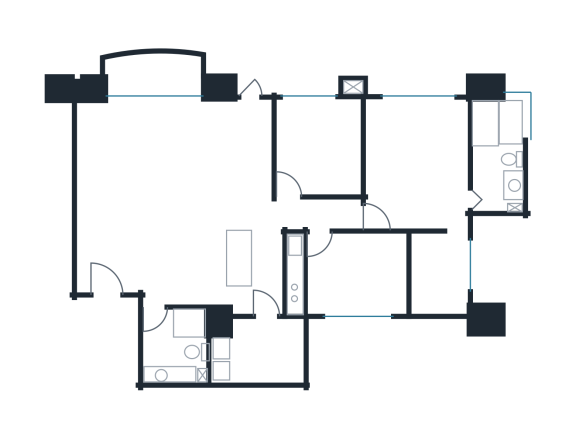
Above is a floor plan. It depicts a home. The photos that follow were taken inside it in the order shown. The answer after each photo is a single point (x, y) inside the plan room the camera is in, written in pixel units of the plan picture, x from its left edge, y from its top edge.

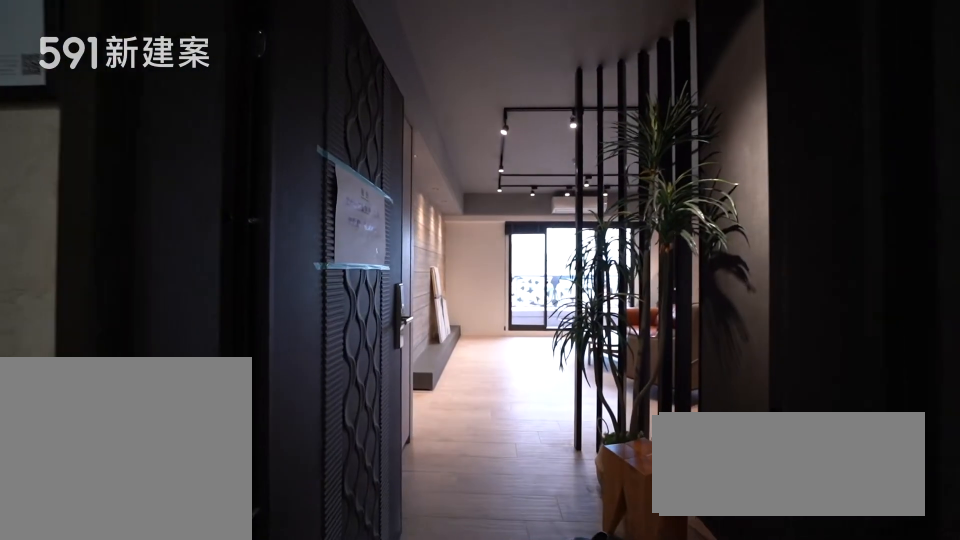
(111, 266)
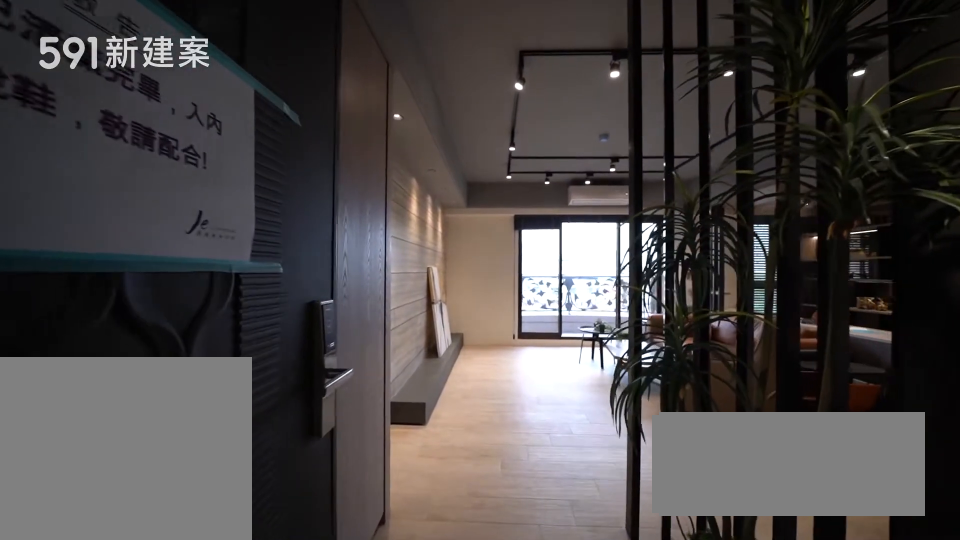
(111, 266)
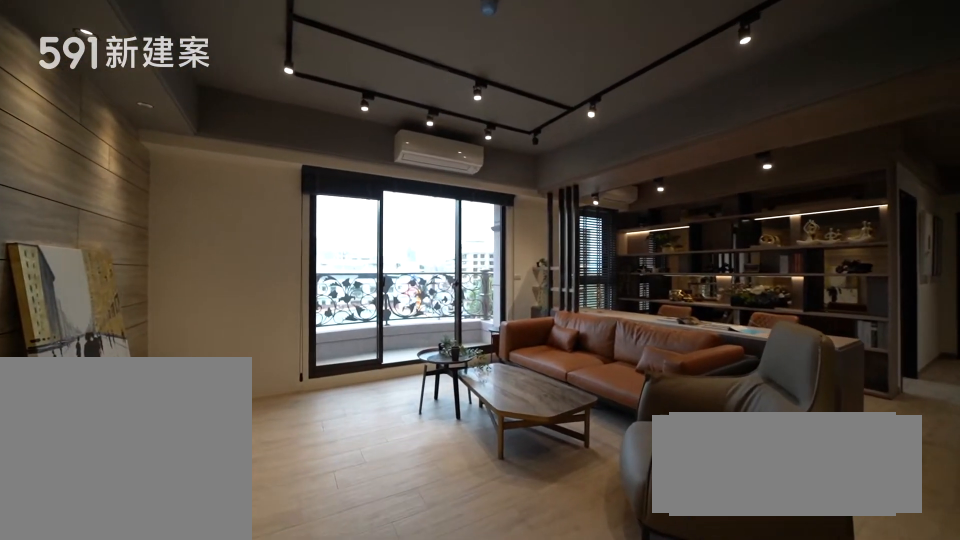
(141, 154)
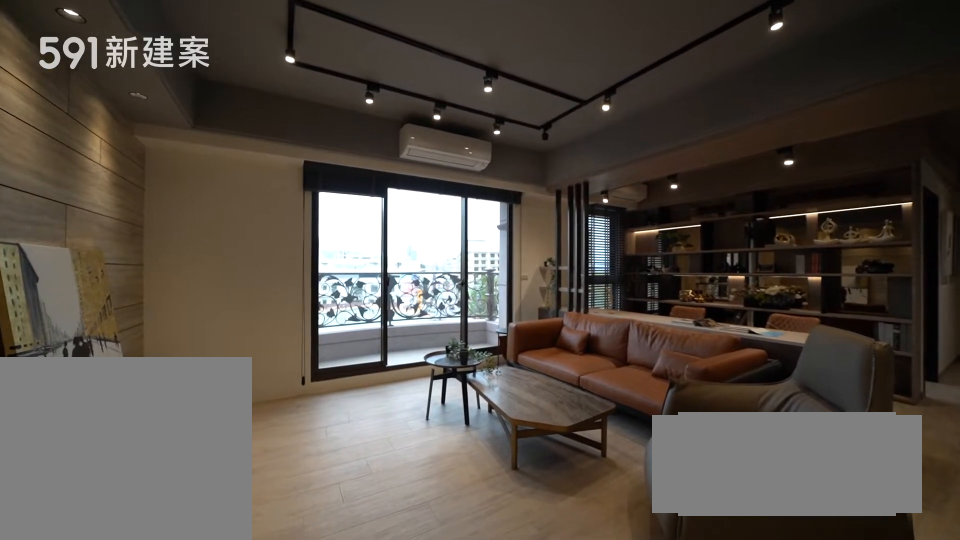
(141, 154)
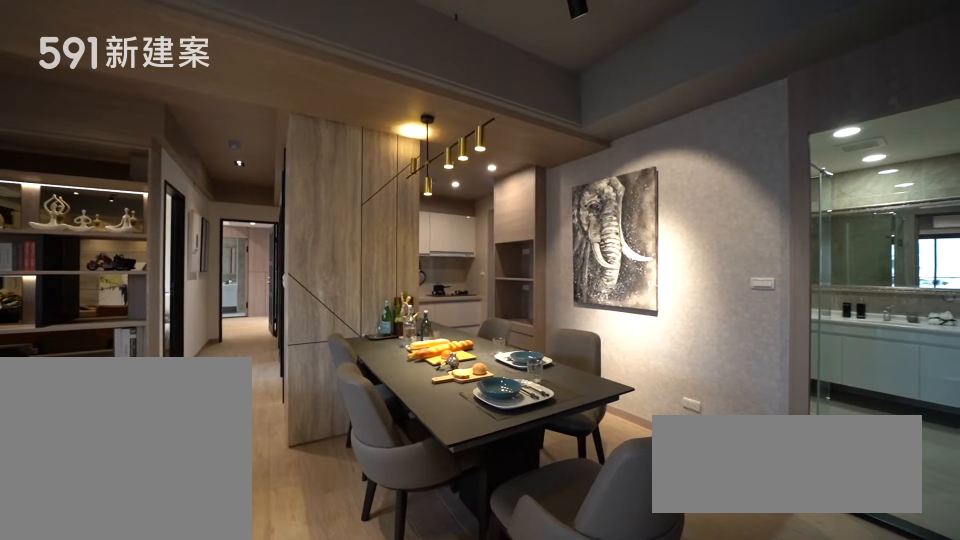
(188, 269)
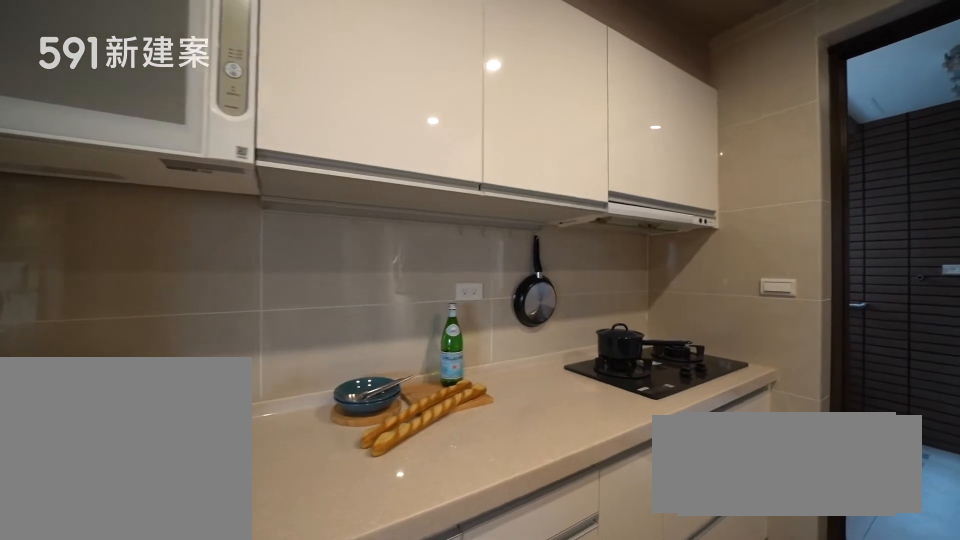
(265, 275)
